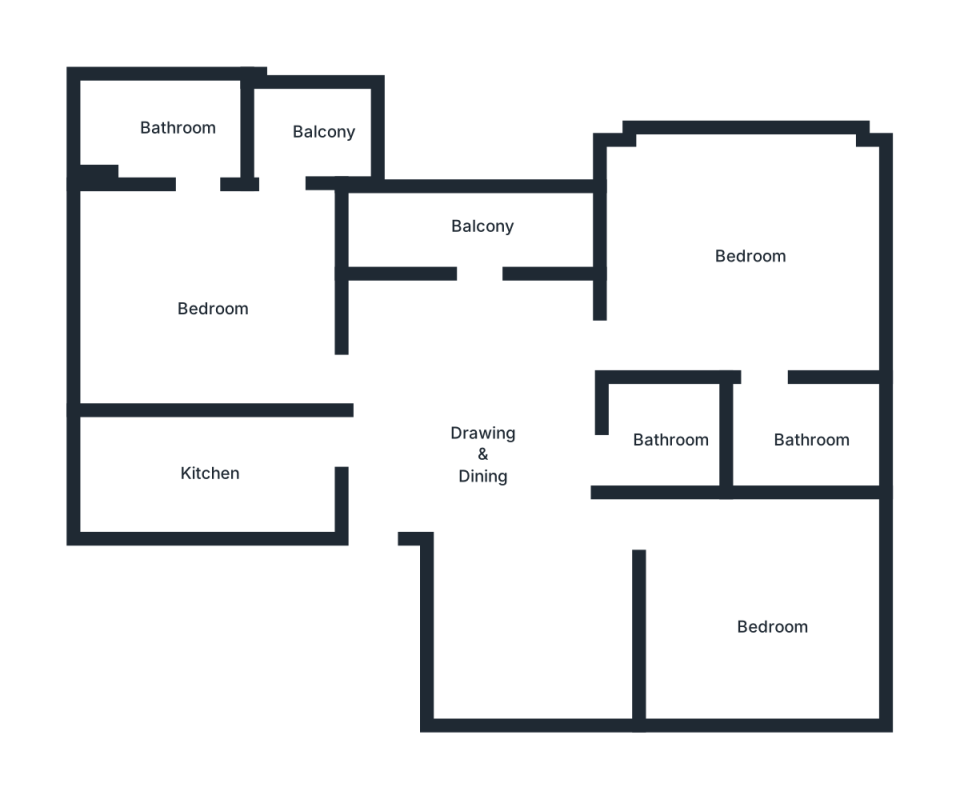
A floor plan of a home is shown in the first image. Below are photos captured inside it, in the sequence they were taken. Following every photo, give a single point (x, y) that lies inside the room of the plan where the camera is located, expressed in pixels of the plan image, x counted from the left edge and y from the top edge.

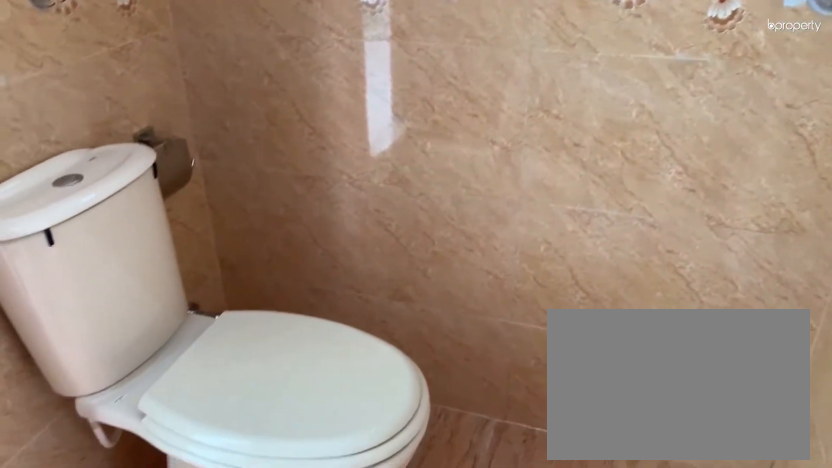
(810, 432)
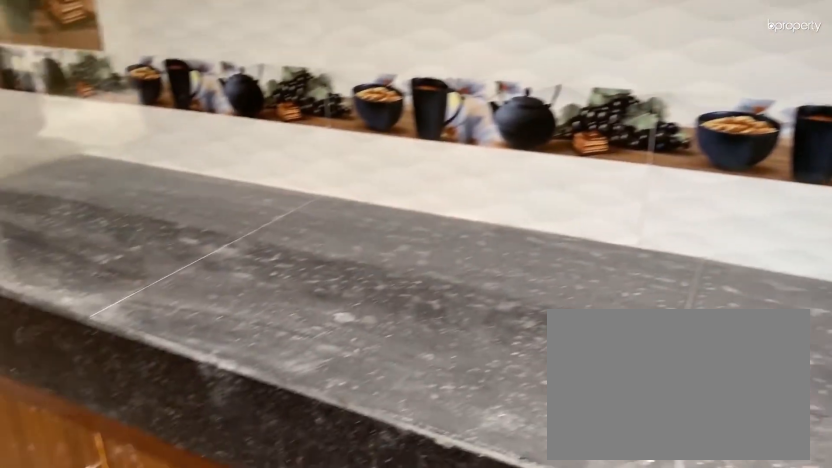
(209, 471)
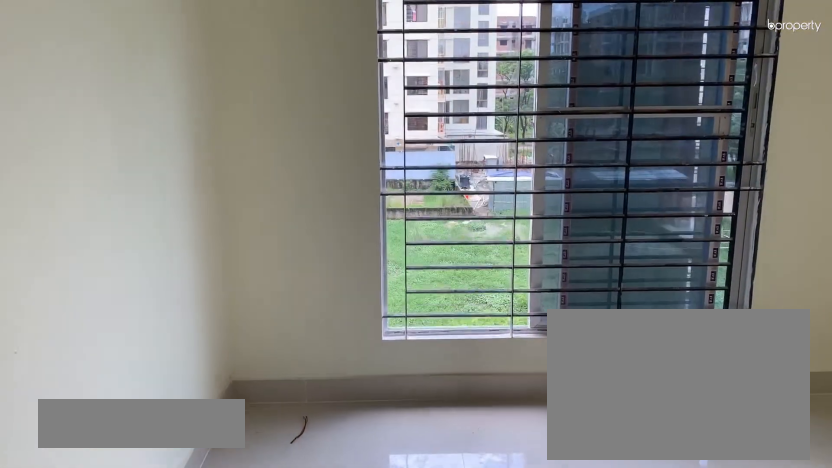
(211, 311)
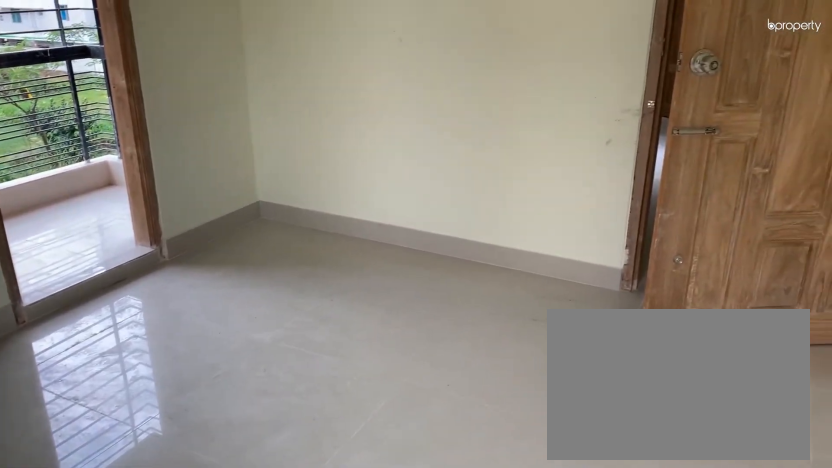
(211, 311)
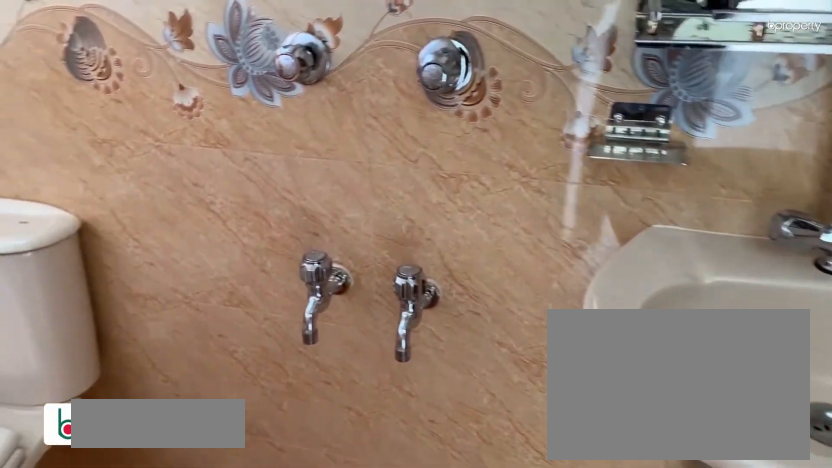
(180, 132)
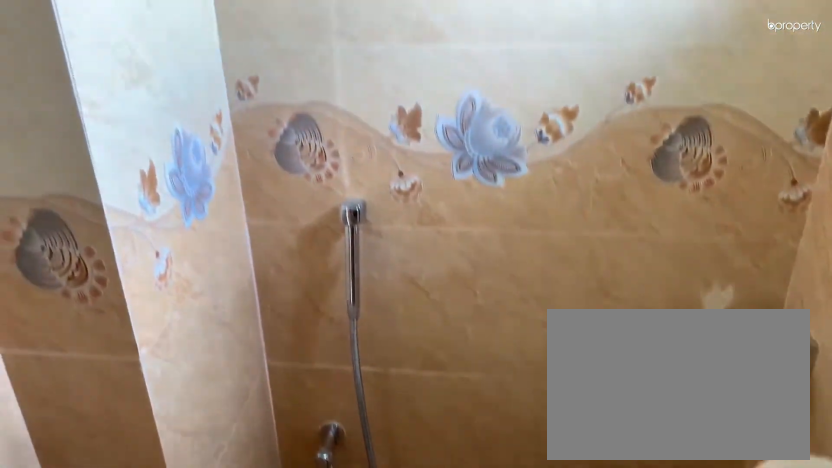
(180, 132)
